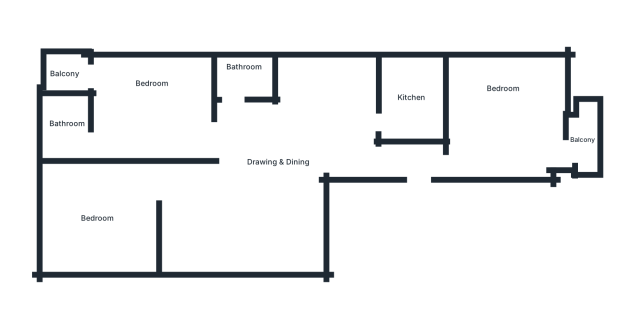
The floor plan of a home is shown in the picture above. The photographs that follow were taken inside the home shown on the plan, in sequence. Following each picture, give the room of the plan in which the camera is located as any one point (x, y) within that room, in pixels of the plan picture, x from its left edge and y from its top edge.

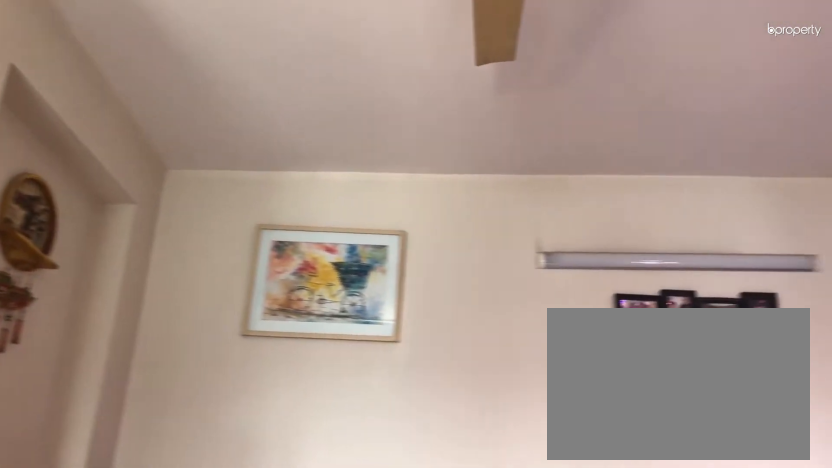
(285, 163)
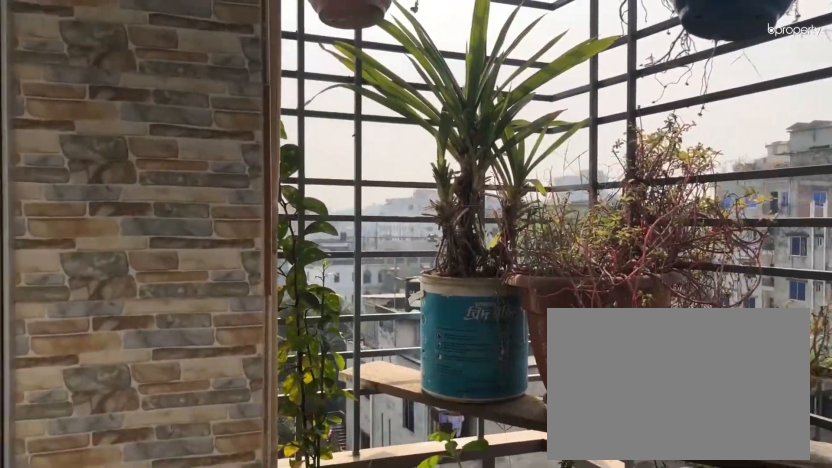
(582, 138)
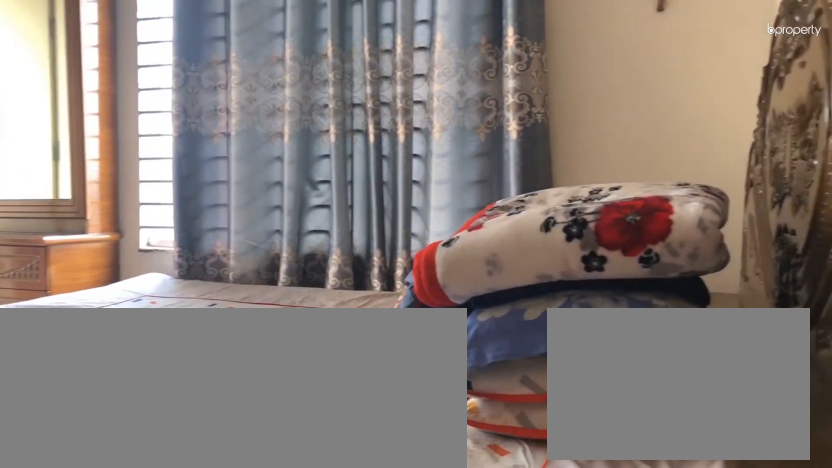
(151, 102)
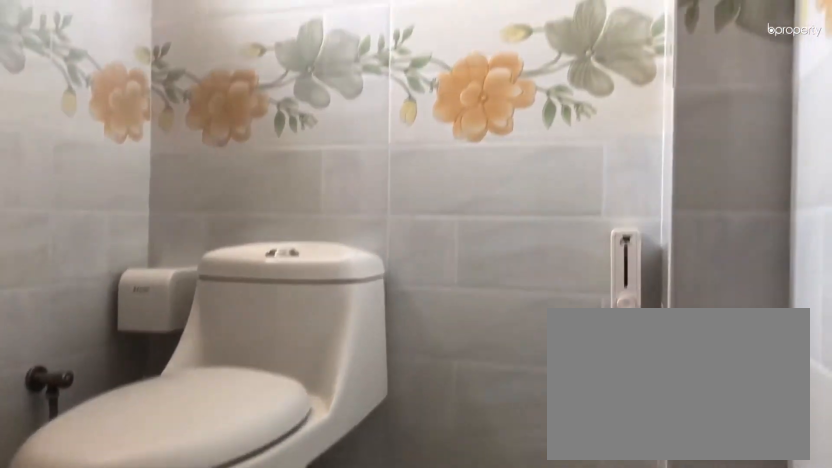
(67, 123)
